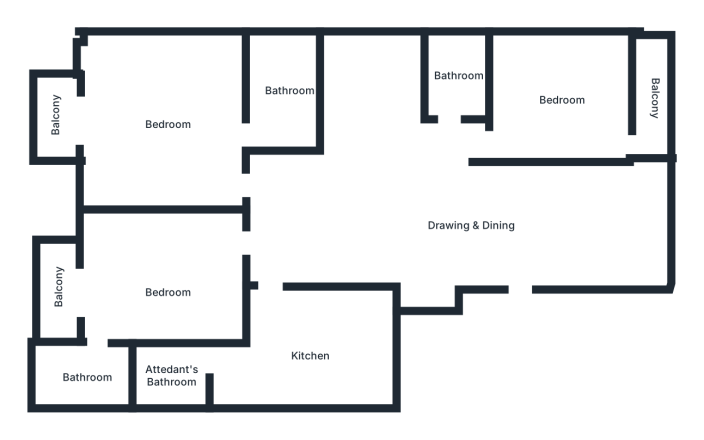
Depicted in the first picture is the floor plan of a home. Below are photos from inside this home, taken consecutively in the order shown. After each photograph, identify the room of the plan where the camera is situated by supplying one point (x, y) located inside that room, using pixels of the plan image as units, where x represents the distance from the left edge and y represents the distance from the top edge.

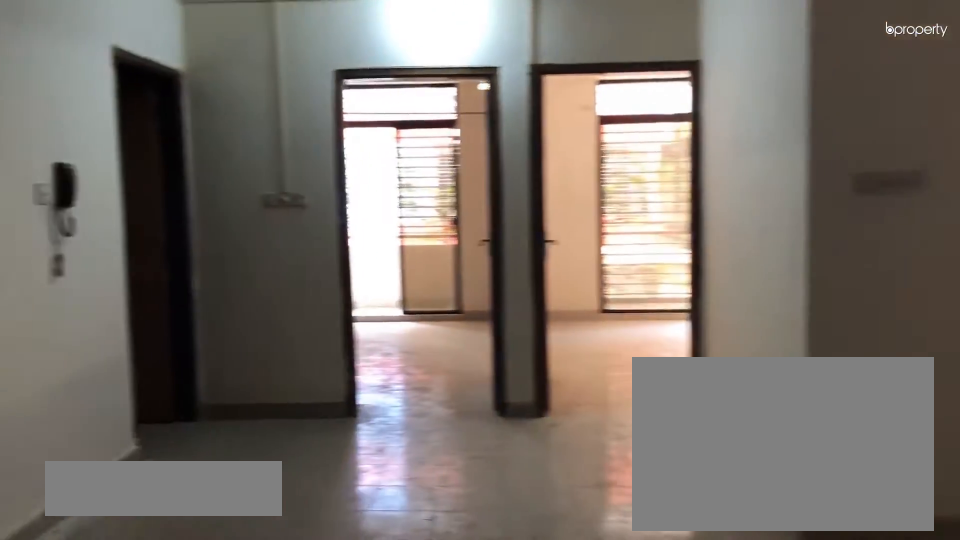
(372, 209)
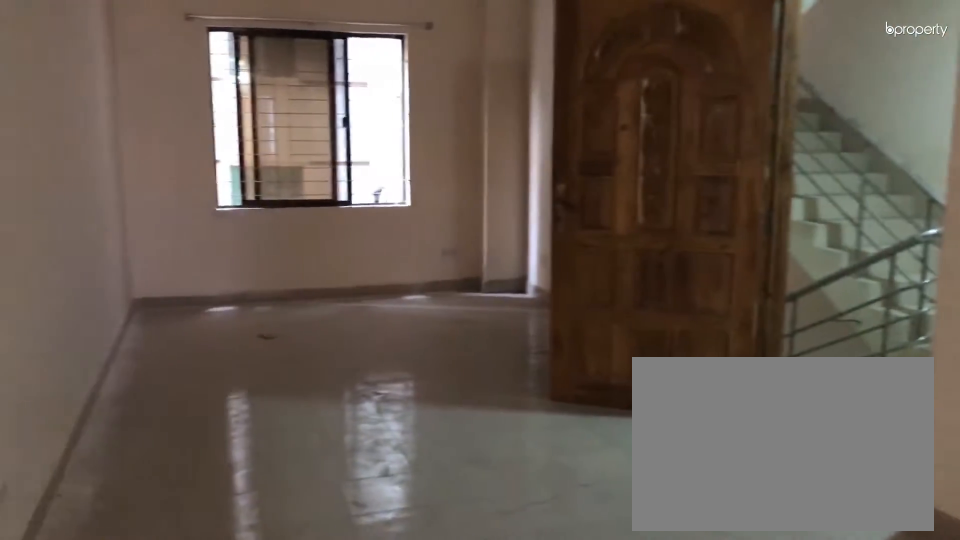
(372, 209)
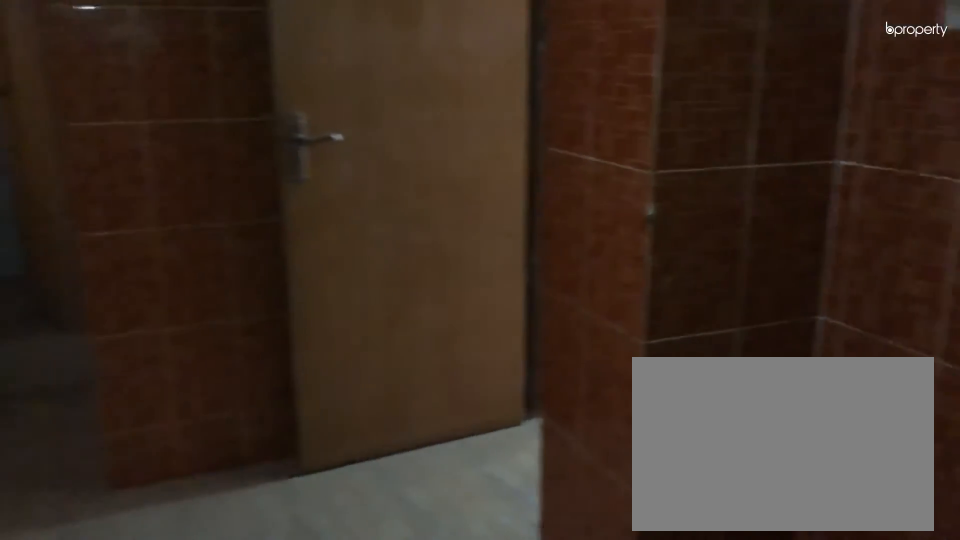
(311, 353)
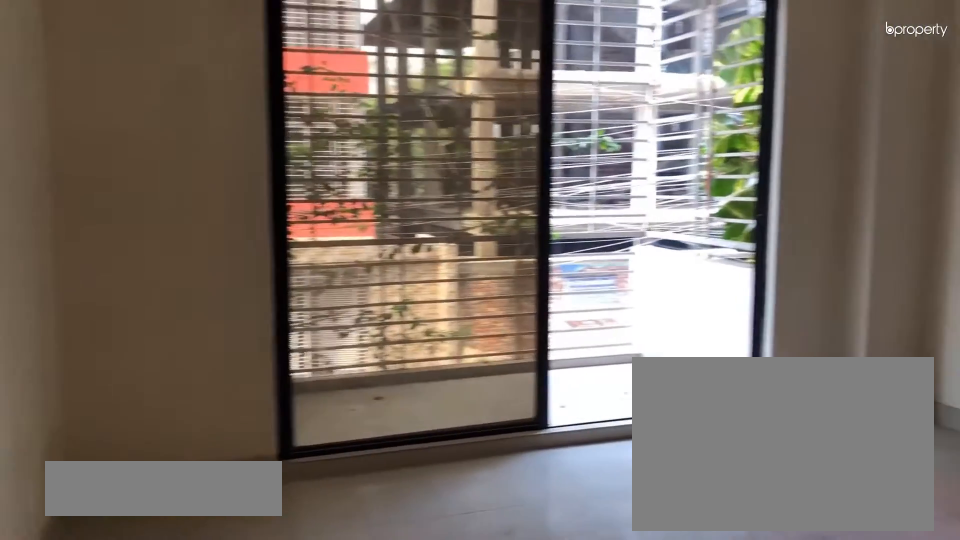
(167, 123)
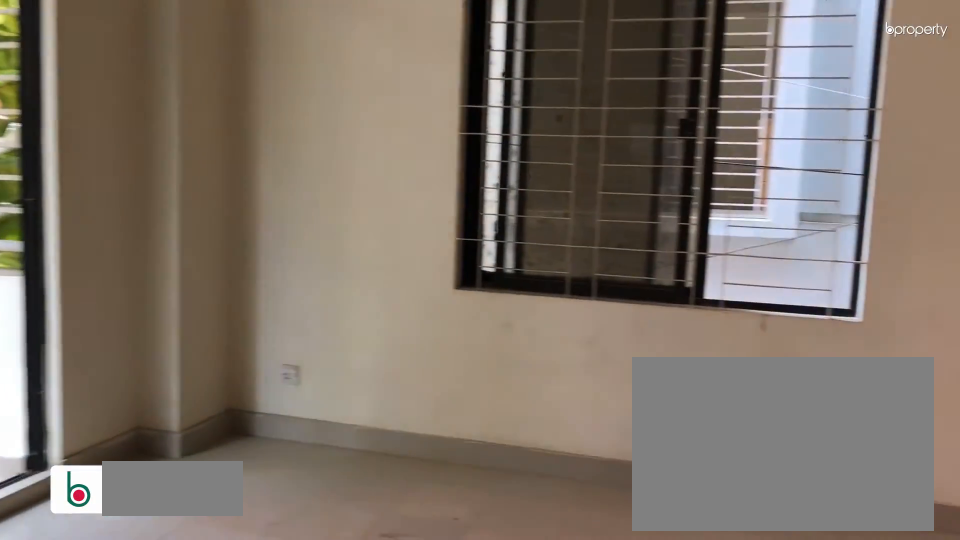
(167, 123)
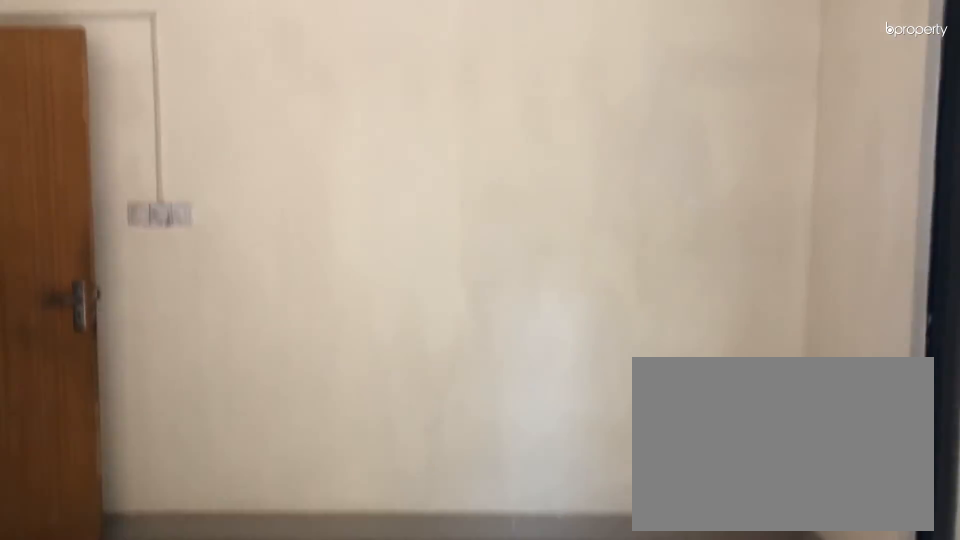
(167, 123)
